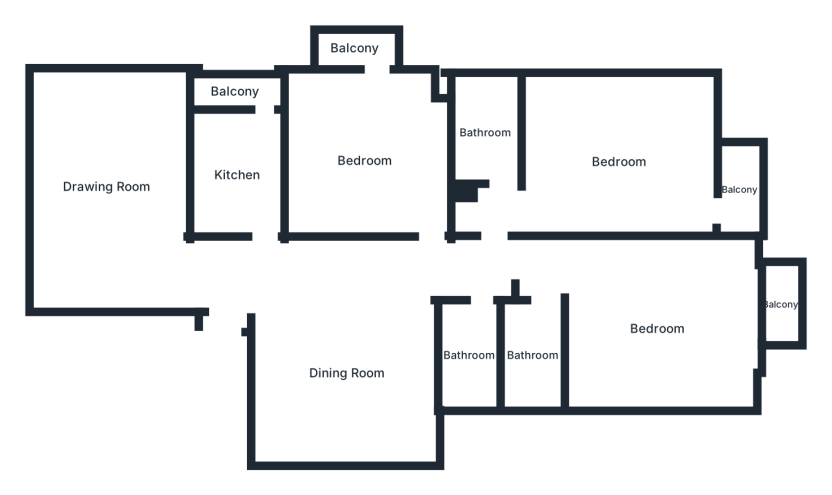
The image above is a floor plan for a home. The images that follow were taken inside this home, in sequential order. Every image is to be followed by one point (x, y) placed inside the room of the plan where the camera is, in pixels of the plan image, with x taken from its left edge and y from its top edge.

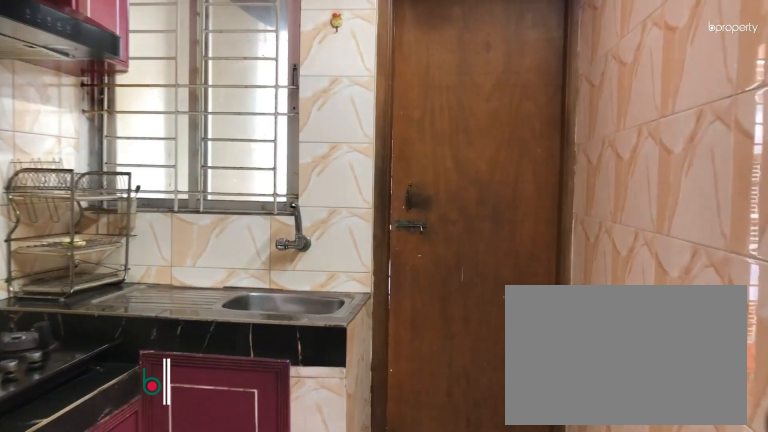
(239, 174)
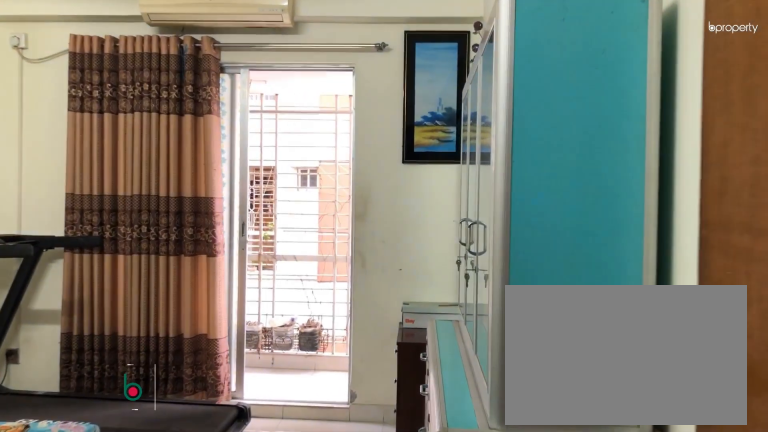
(365, 159)
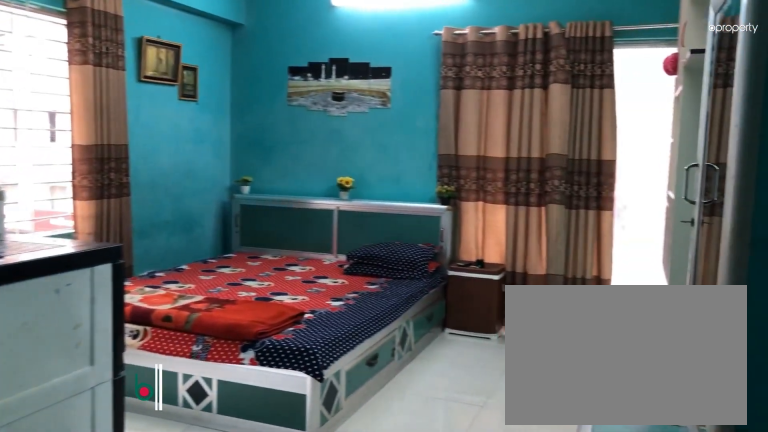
(619, 162)
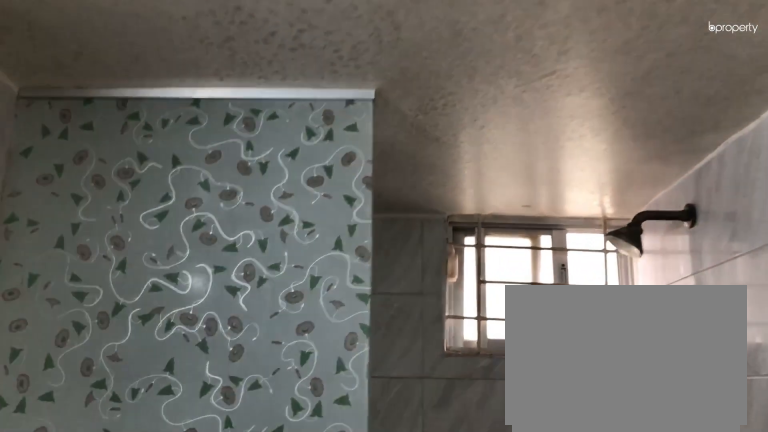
(484, 134)
